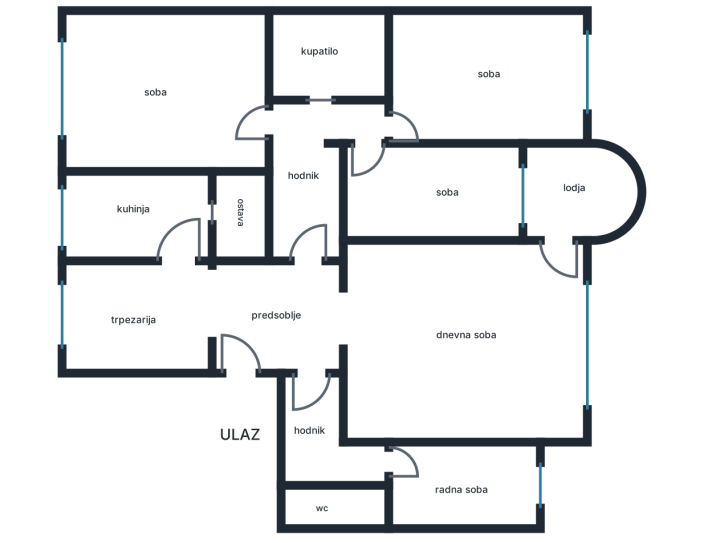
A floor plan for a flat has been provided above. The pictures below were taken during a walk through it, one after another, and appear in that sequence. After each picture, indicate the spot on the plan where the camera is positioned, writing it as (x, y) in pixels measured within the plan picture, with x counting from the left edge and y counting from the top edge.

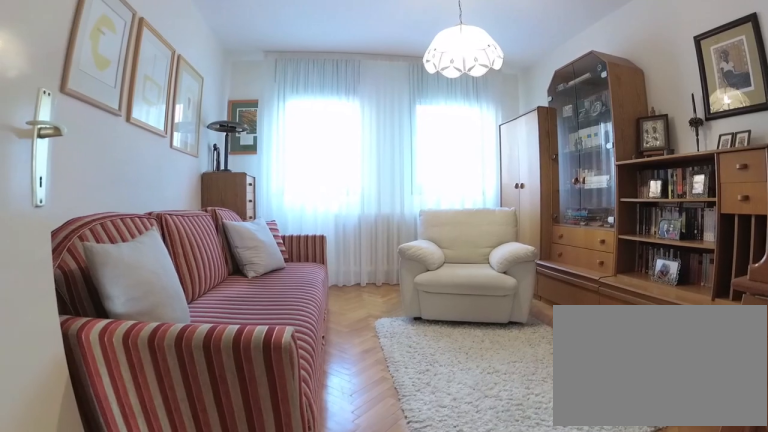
(259, 121)
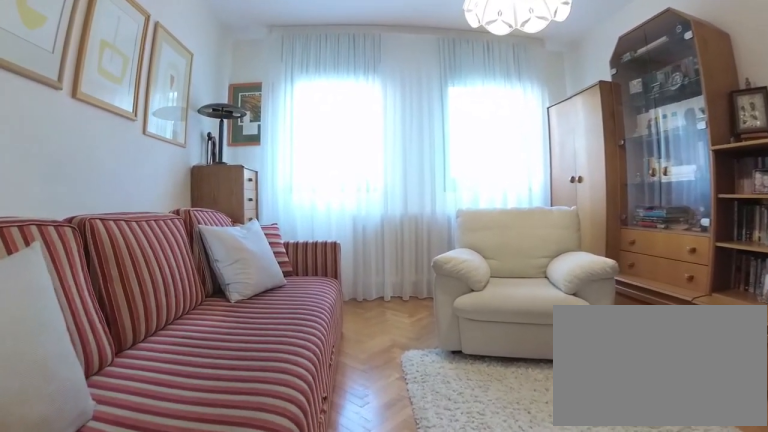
(224, 121)
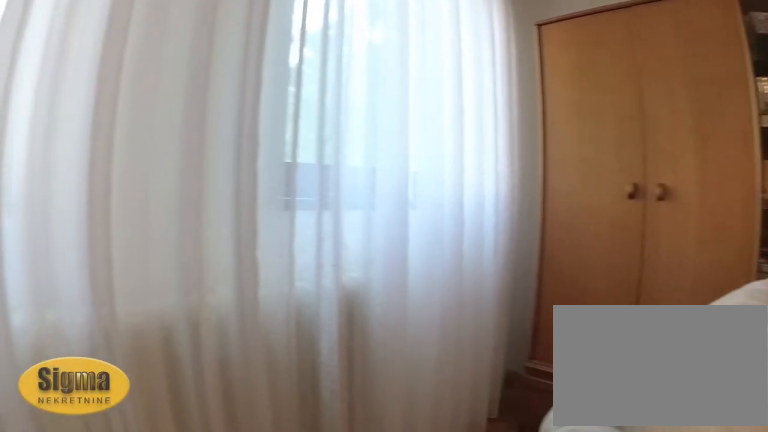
(110, 138)
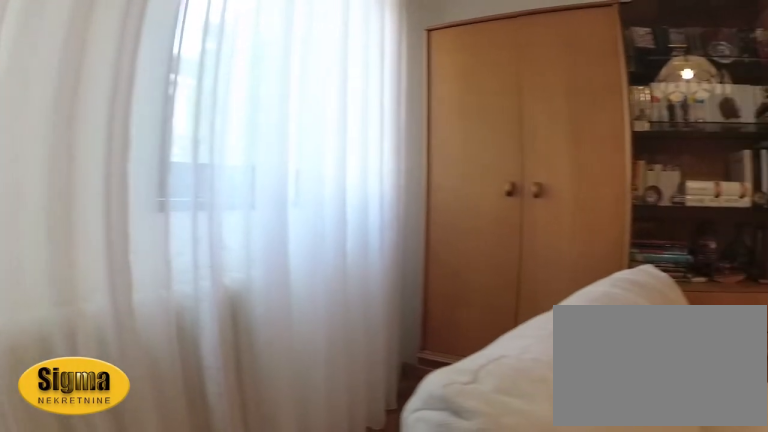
(107, 140)
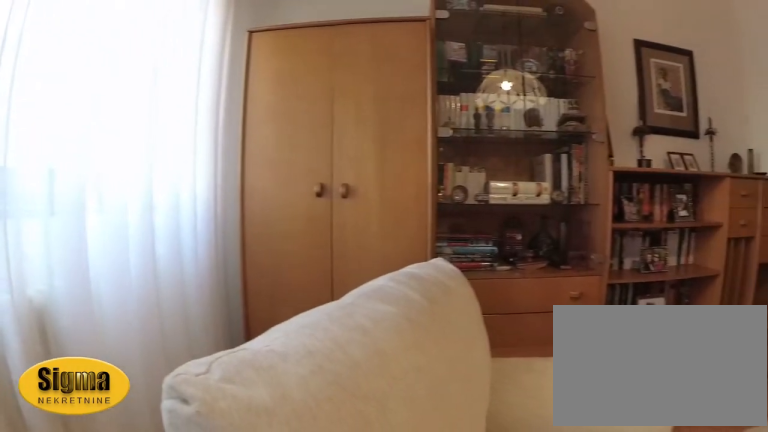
(97, 144)
